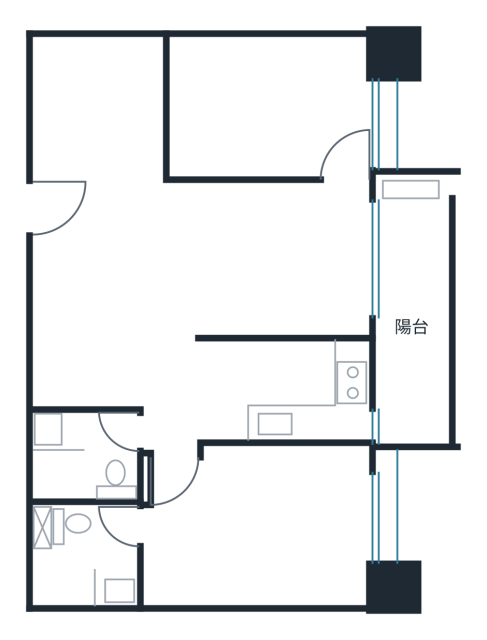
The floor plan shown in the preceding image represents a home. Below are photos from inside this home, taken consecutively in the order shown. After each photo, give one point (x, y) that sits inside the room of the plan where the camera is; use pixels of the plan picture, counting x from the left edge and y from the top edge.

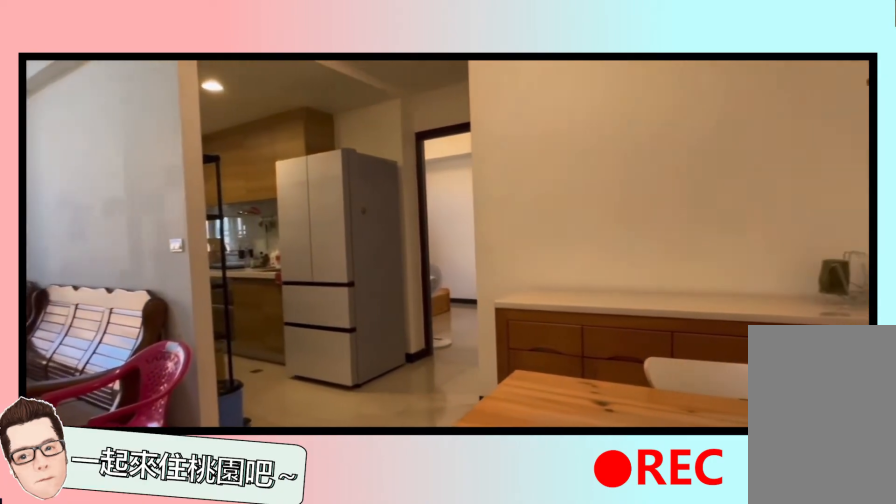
(197, 257)
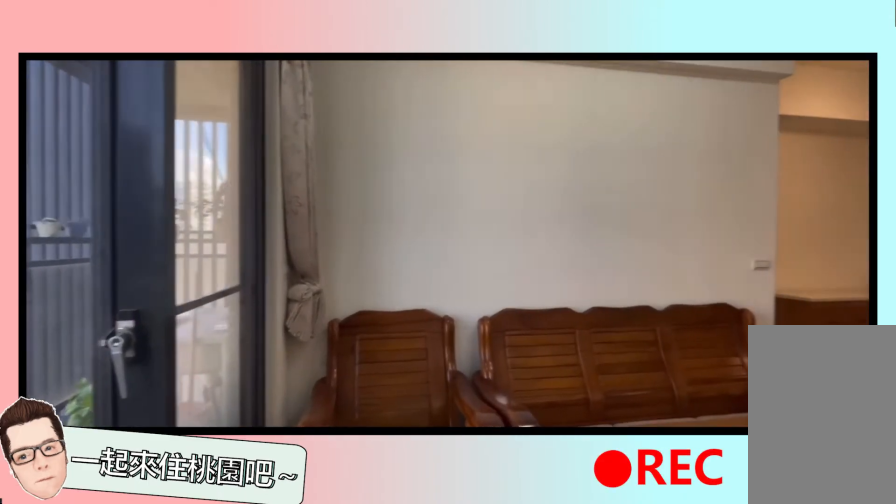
(197, 257)
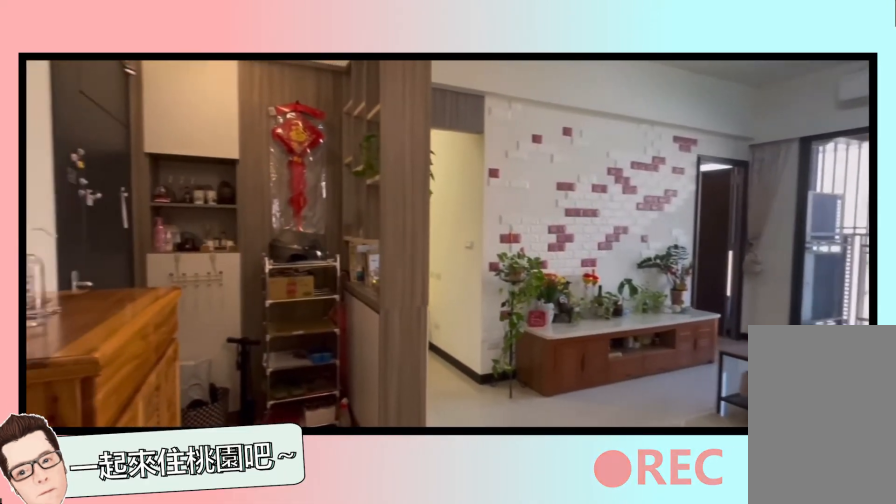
(115, 318)
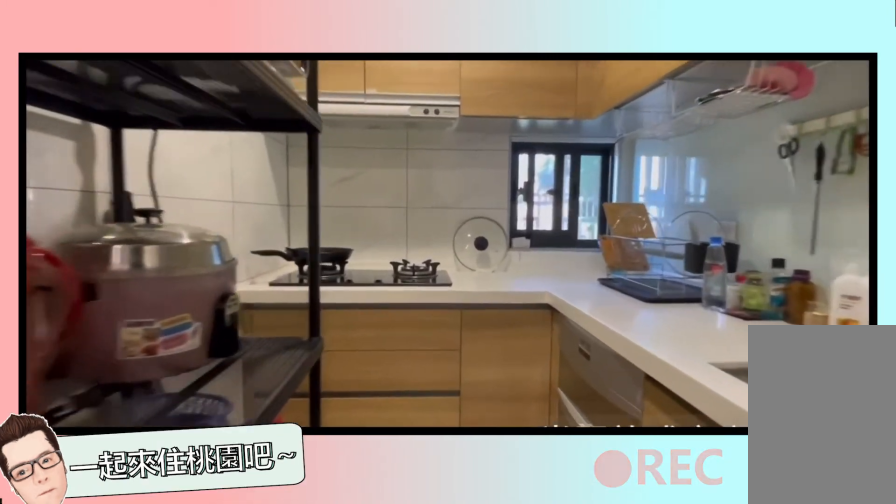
(252, 388)
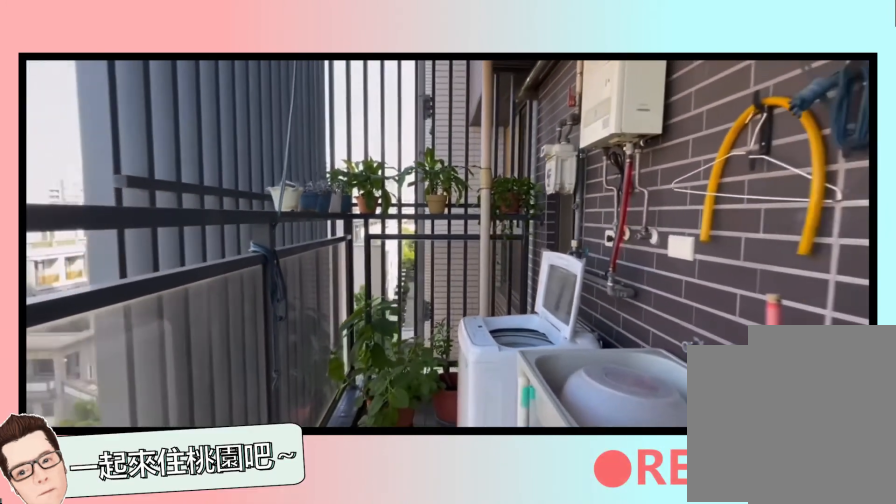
(414, 316)
